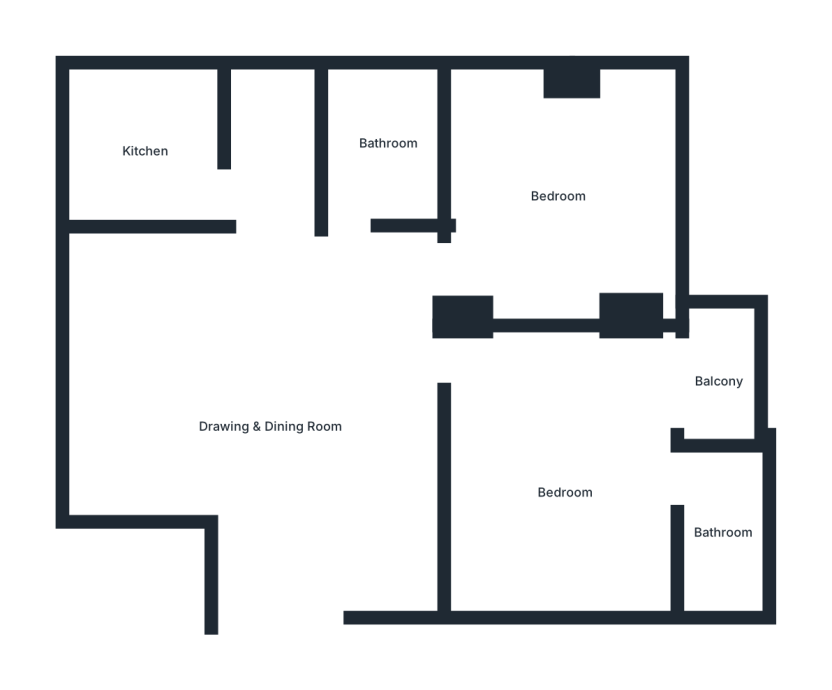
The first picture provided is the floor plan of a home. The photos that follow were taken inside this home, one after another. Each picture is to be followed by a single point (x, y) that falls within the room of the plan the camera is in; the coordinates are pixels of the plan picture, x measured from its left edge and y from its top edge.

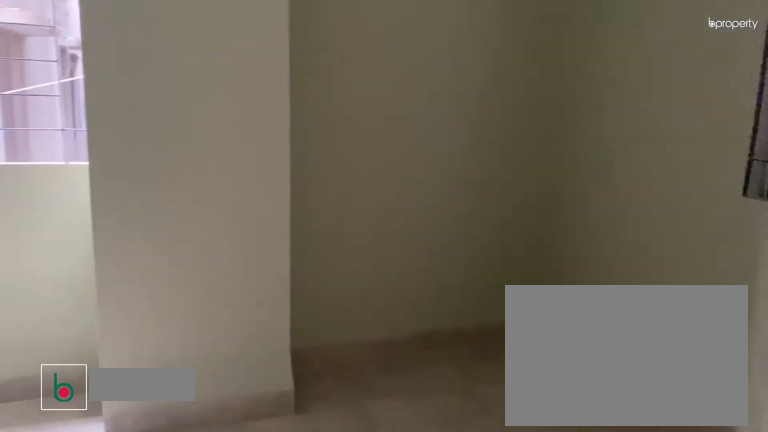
(559, 194)
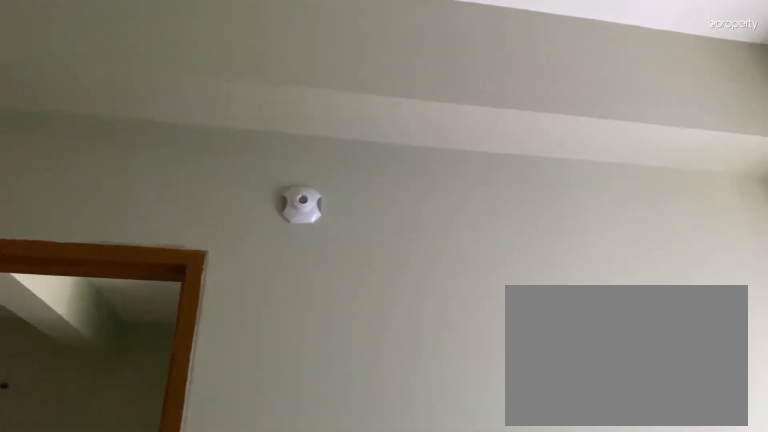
(559, 194)
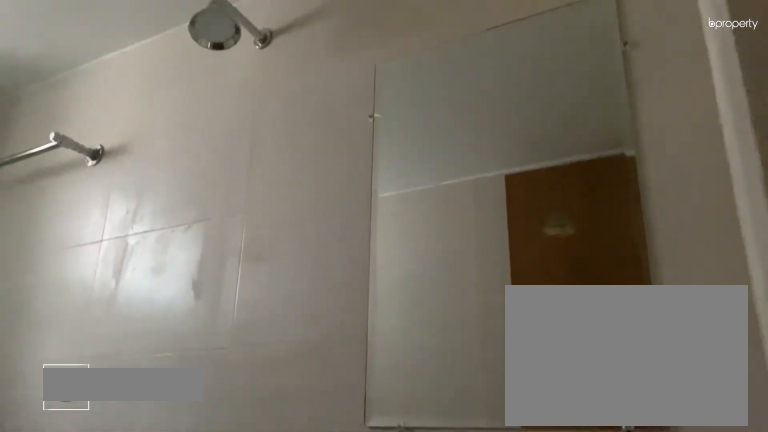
(394, 145)
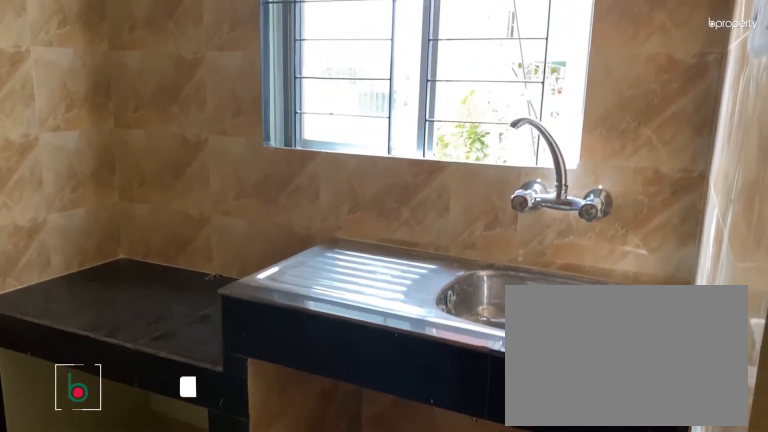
(149, 153)
